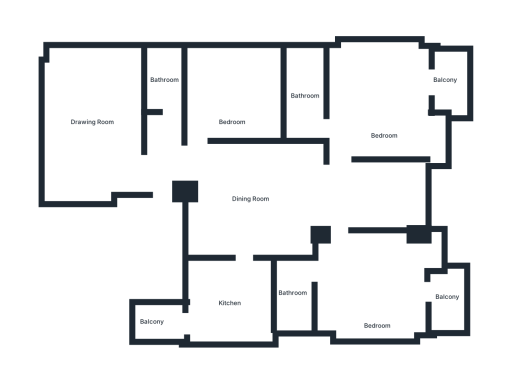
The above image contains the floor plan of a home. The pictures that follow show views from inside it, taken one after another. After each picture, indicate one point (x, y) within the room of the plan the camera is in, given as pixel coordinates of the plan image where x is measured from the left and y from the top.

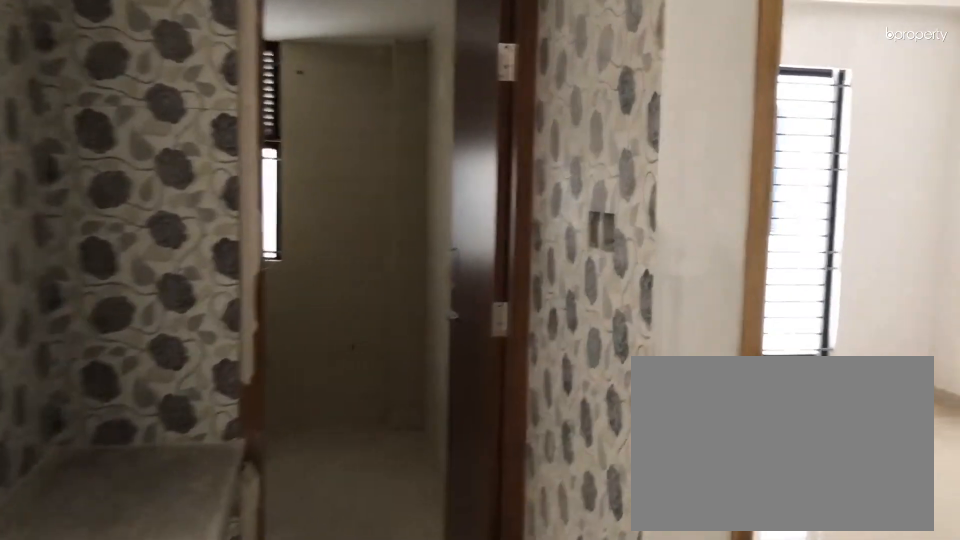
(212, 167)
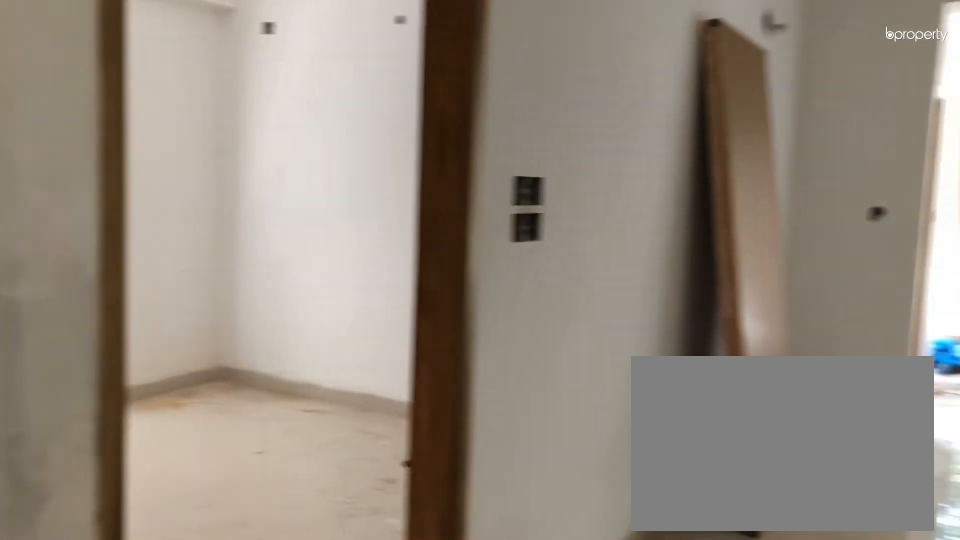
(212, 167)
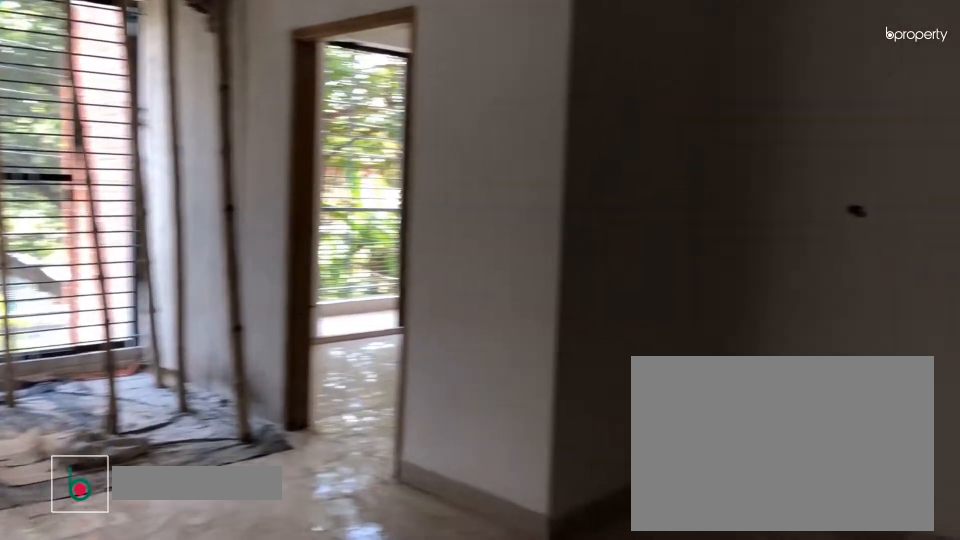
(254, 209)
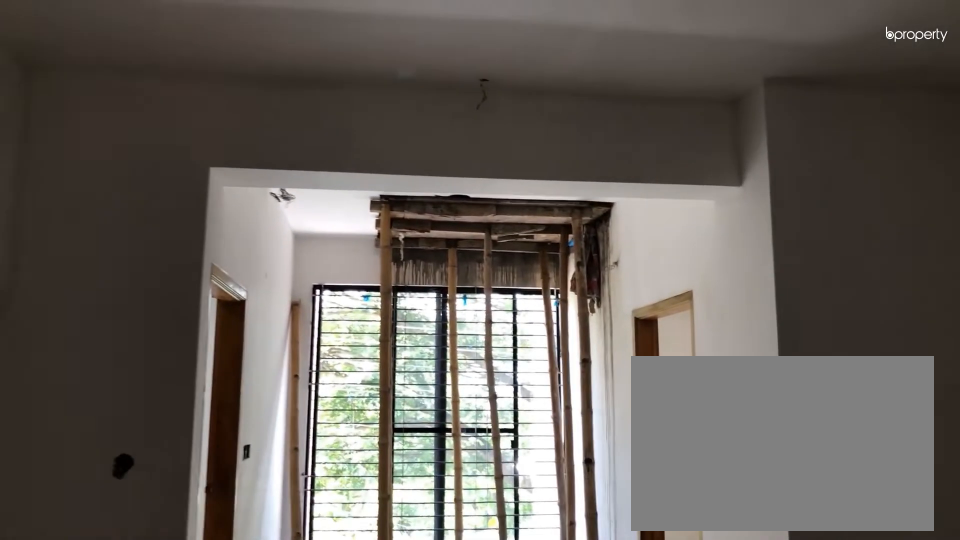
(254, 209)
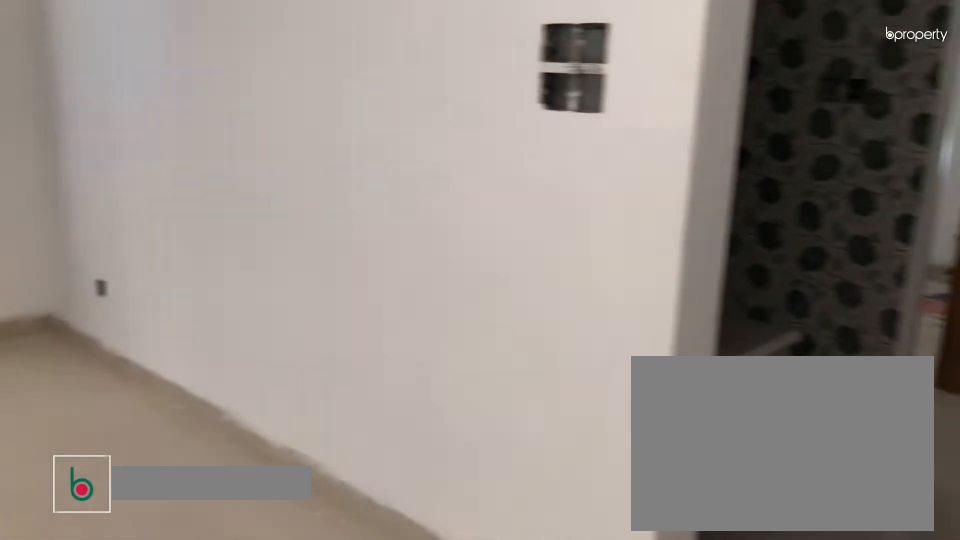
(89, 129)
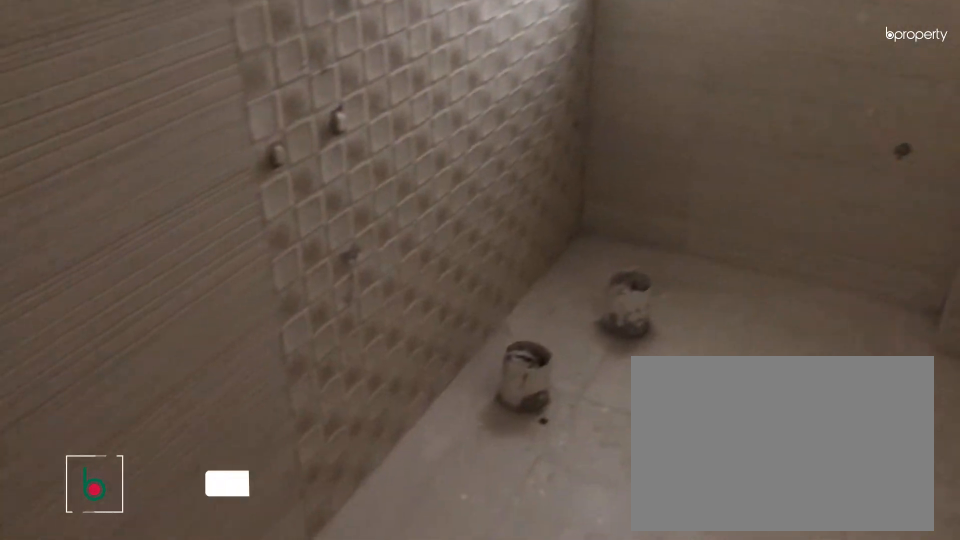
(162, 78)
